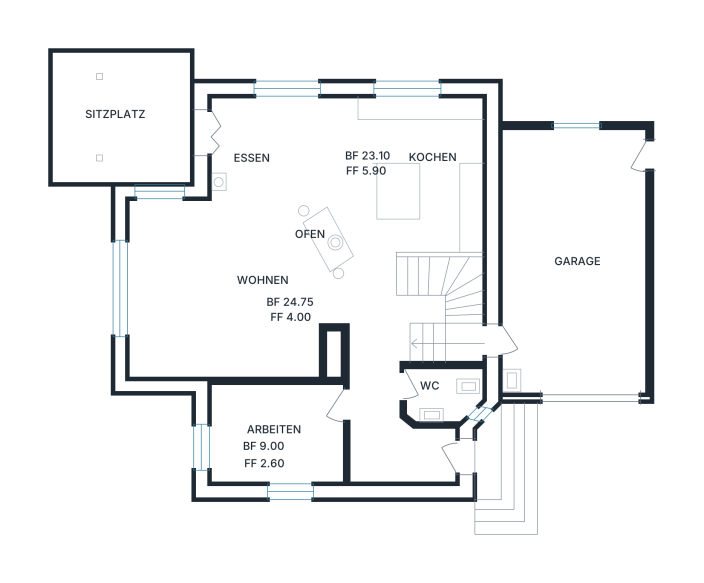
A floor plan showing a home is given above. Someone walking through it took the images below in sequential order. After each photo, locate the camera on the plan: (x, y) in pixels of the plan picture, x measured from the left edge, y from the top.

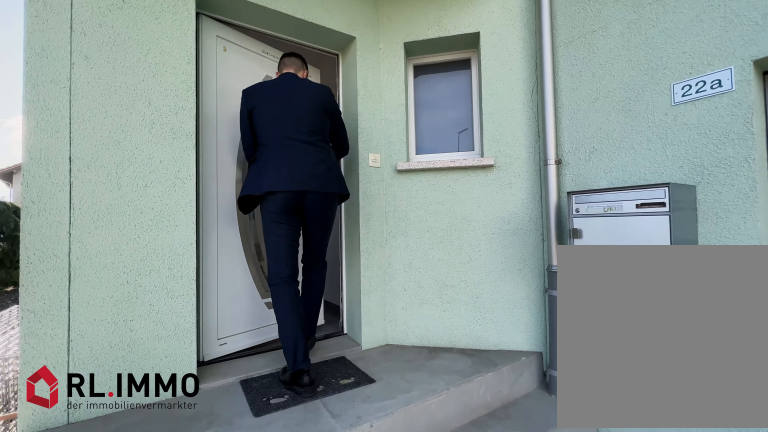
(507, 506)
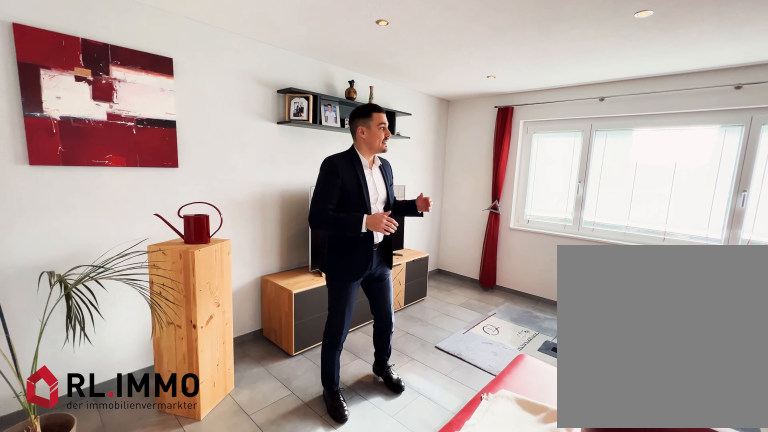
(287, 337)
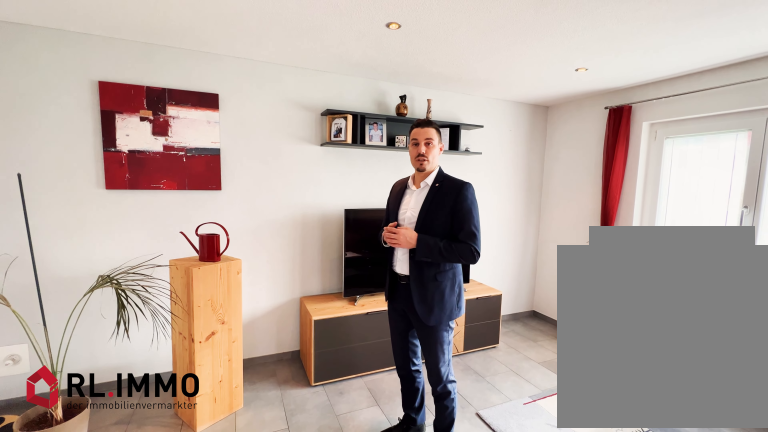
(287, 334)
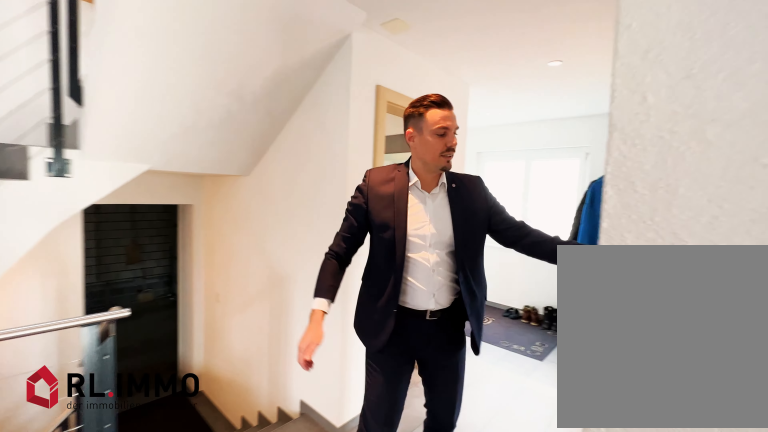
(362, 343)
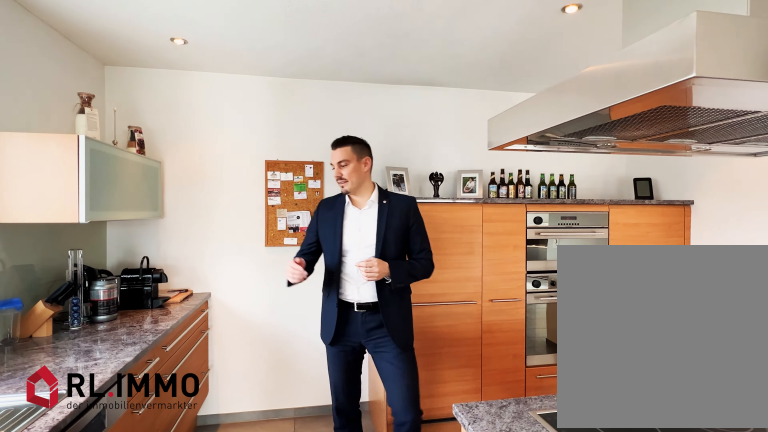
(429, 195)
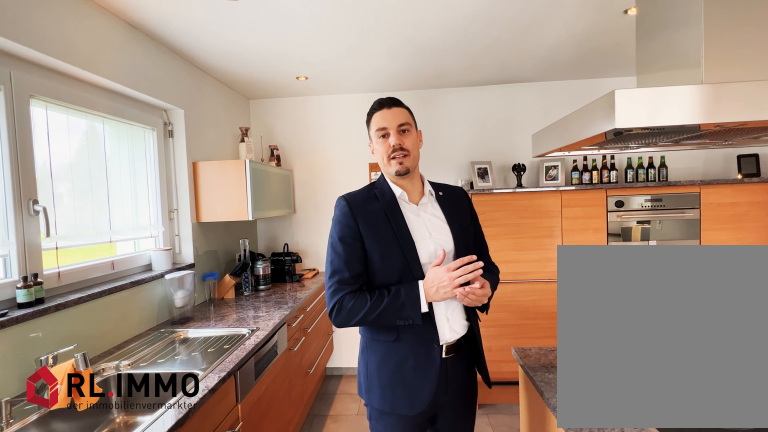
(429, 198)
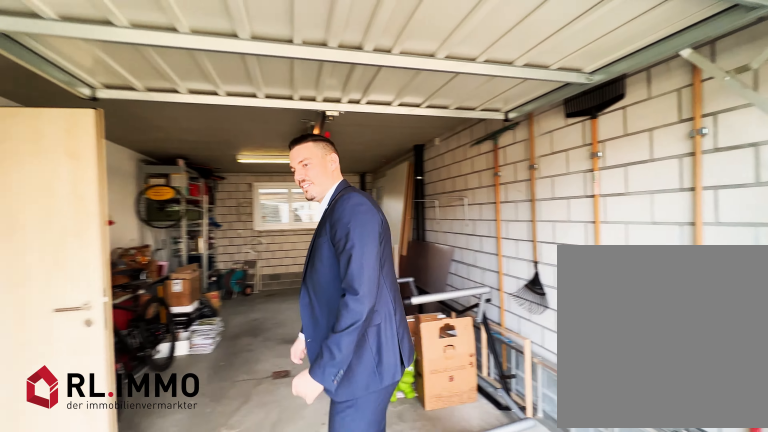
(577, 385)
